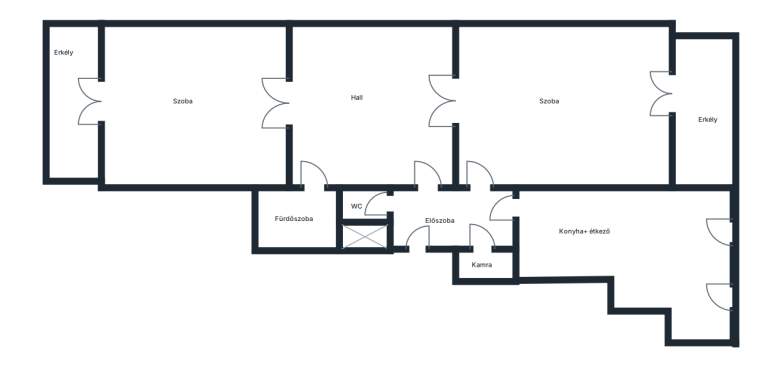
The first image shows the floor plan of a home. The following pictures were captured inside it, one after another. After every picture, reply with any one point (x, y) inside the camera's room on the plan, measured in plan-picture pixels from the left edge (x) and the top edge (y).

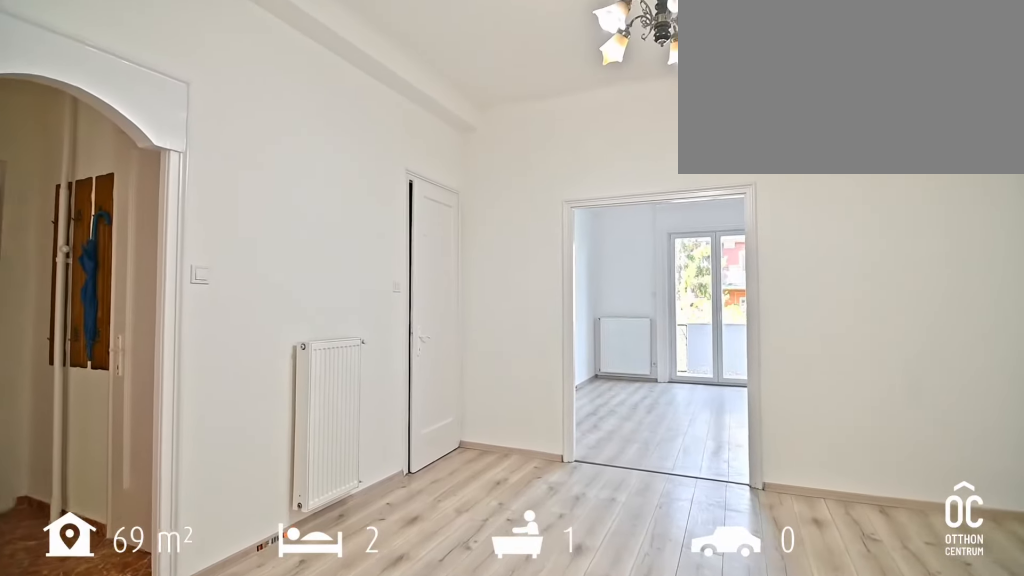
(369, 108)
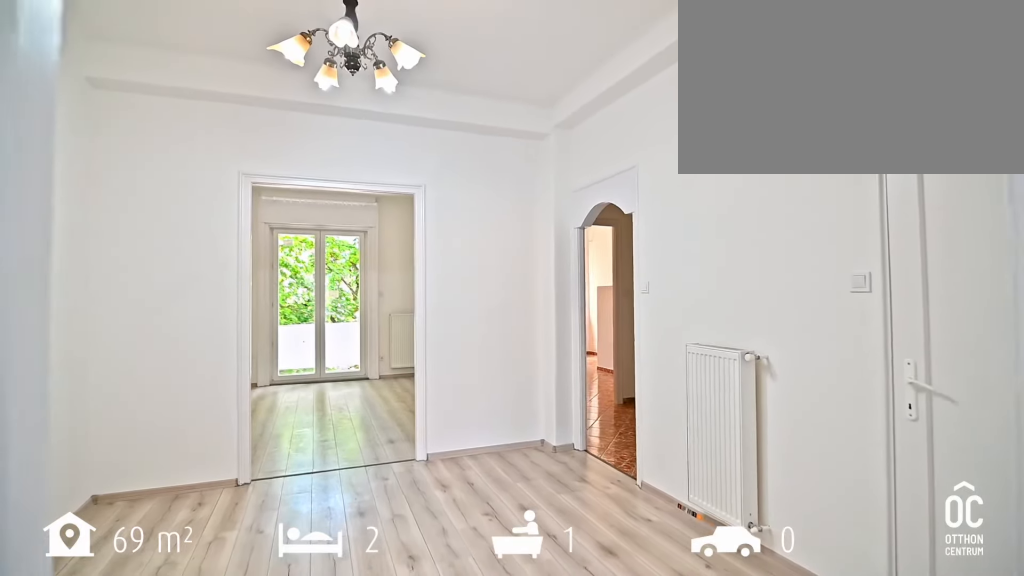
(368, 109)
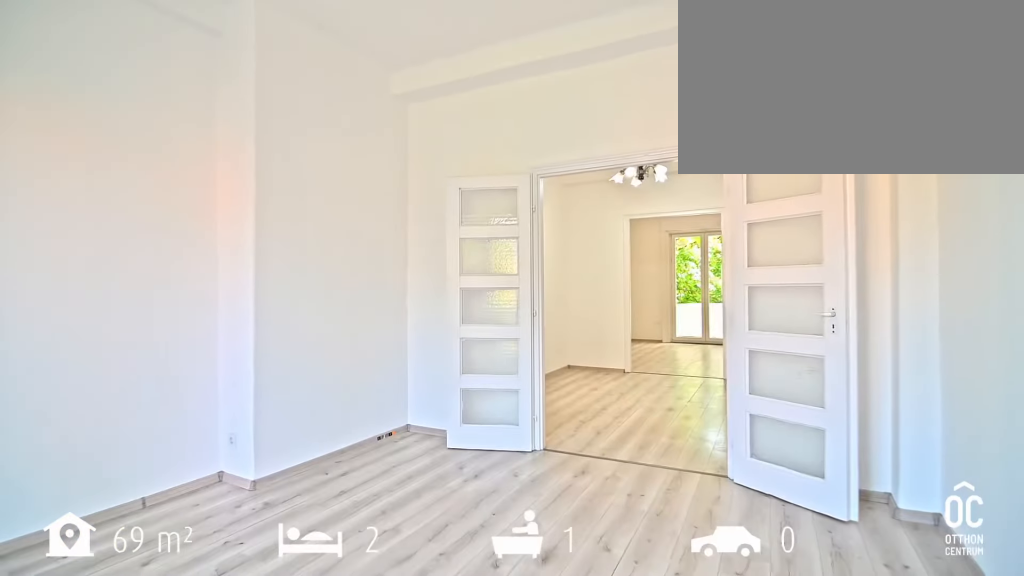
(191, 107)
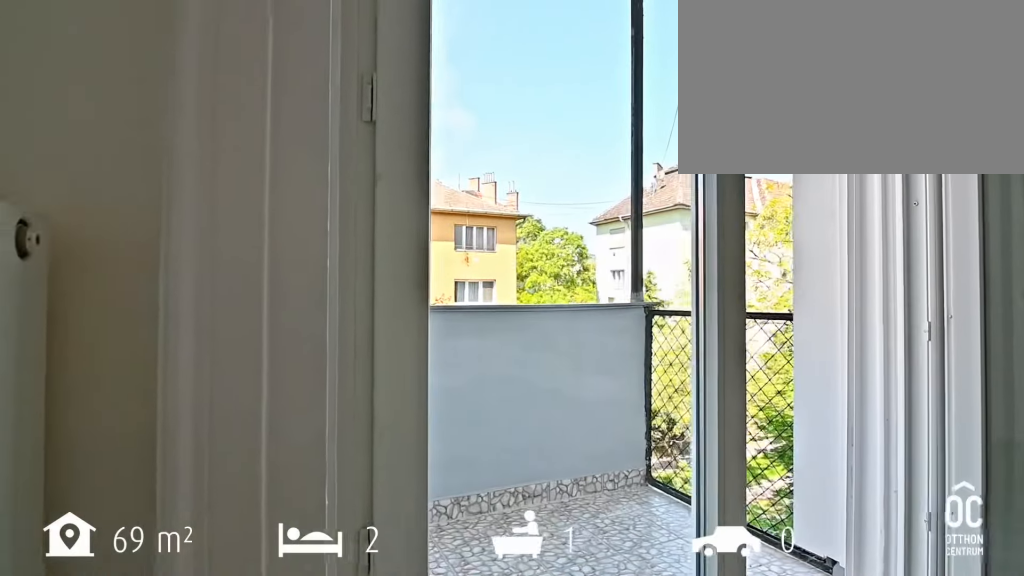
(68, 104)
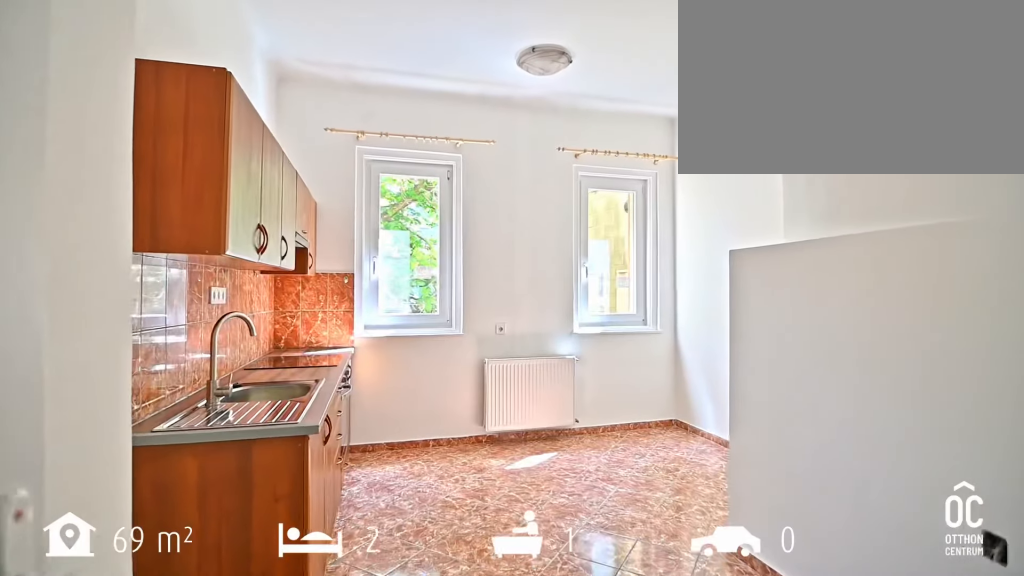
(641, 247)
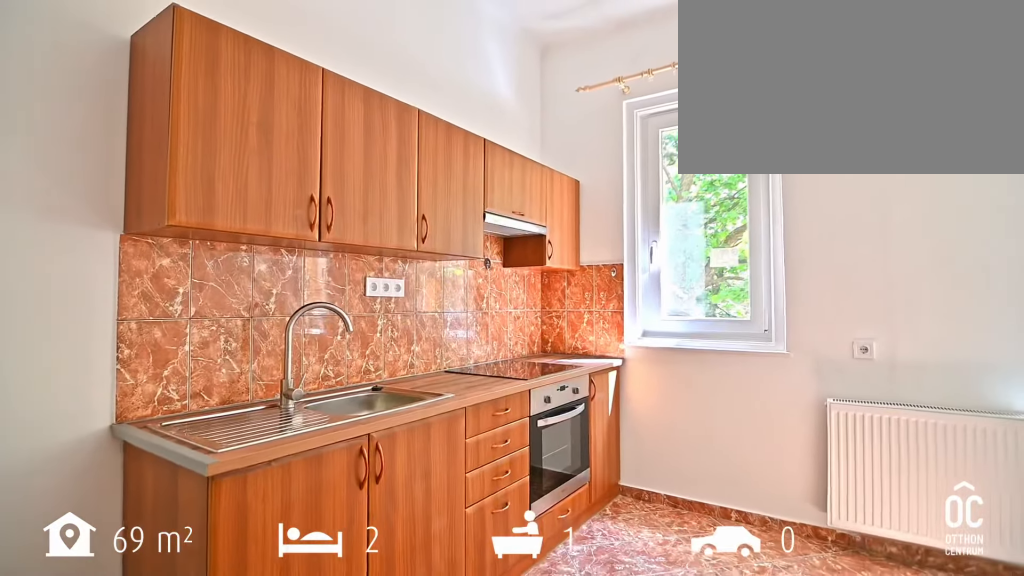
(641, 247)
